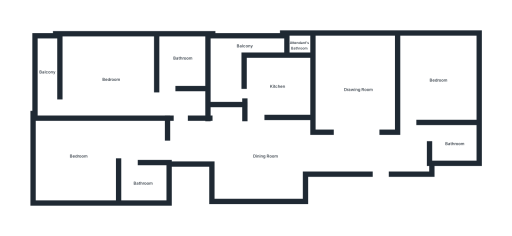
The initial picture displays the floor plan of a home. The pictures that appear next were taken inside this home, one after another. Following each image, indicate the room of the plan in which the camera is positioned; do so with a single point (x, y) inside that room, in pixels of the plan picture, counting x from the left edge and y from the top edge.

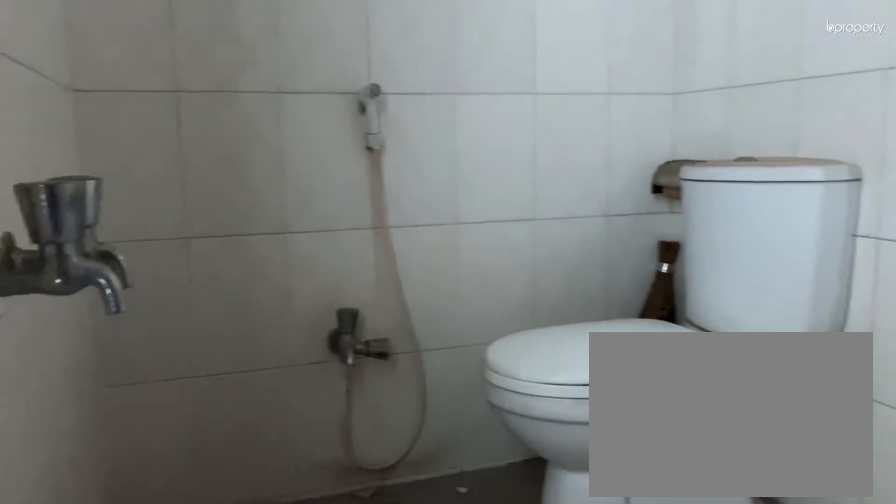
(143, 182)
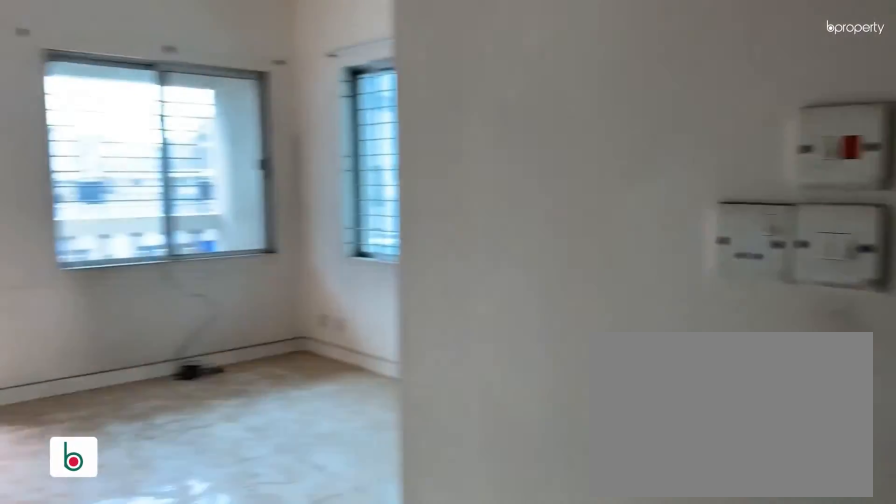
(112, 81)
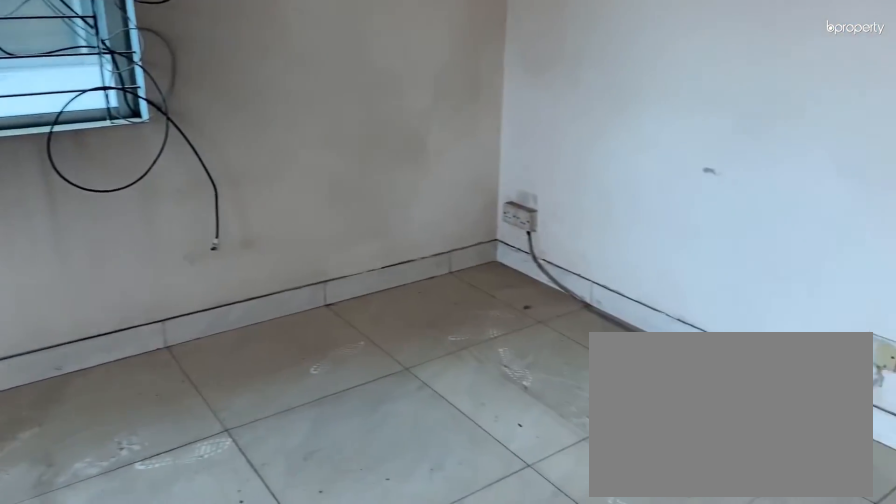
(112, 81)
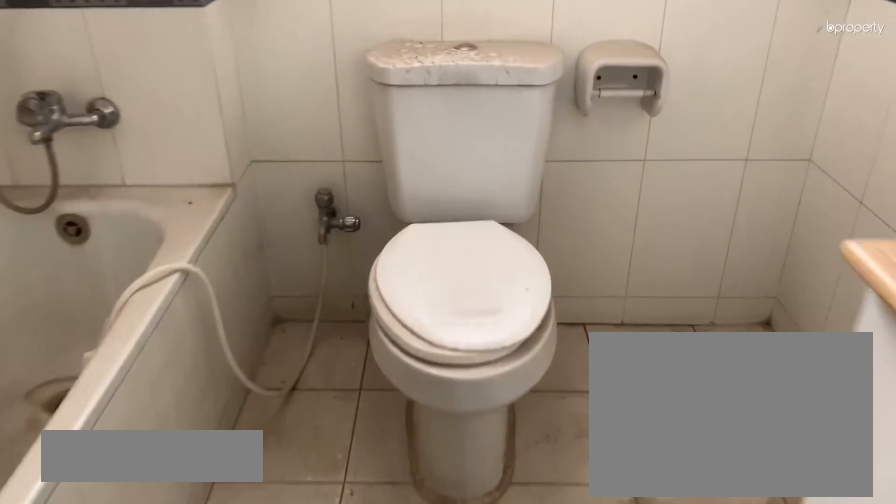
(184, 58)
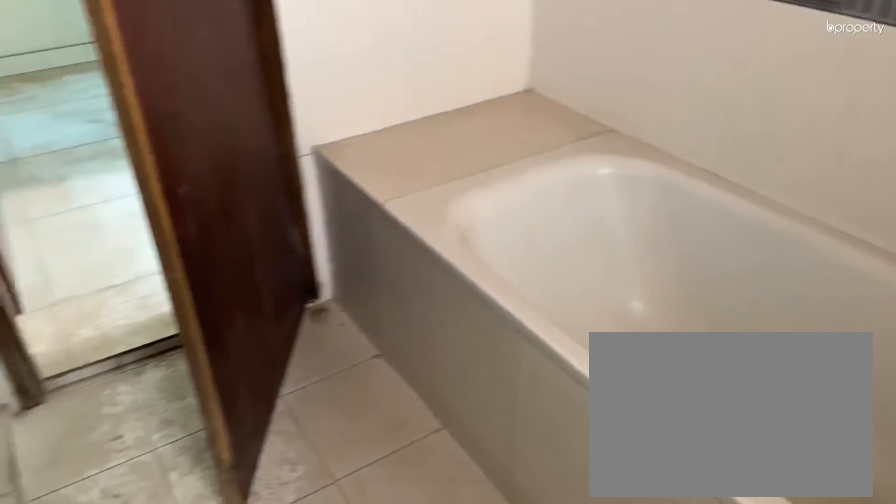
(184, 58)
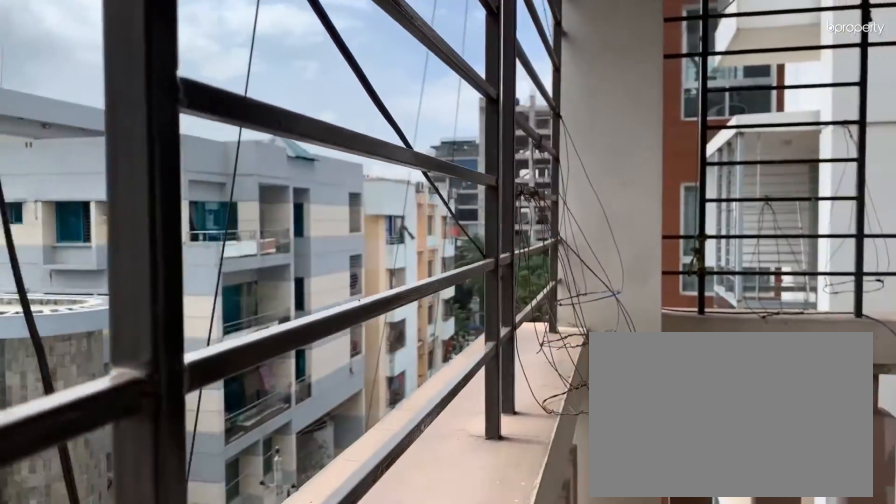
(45, 73)
